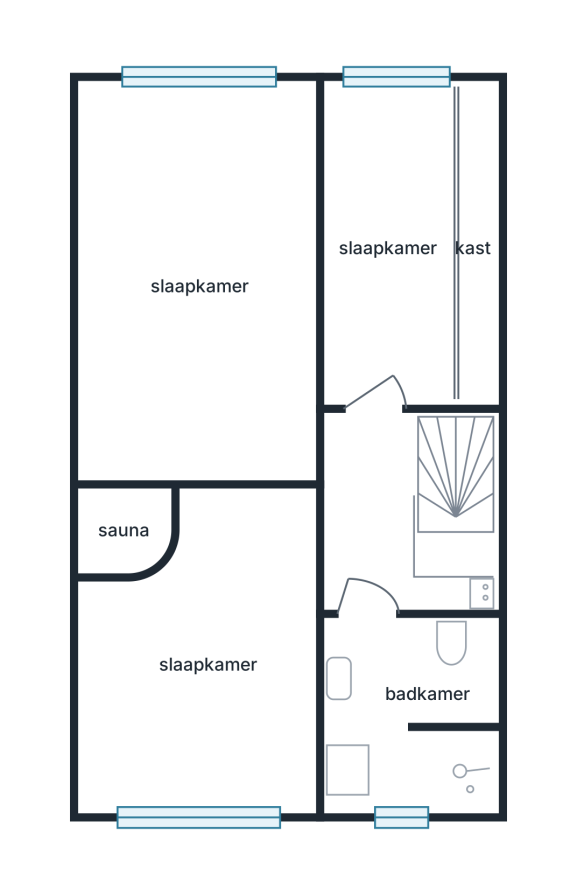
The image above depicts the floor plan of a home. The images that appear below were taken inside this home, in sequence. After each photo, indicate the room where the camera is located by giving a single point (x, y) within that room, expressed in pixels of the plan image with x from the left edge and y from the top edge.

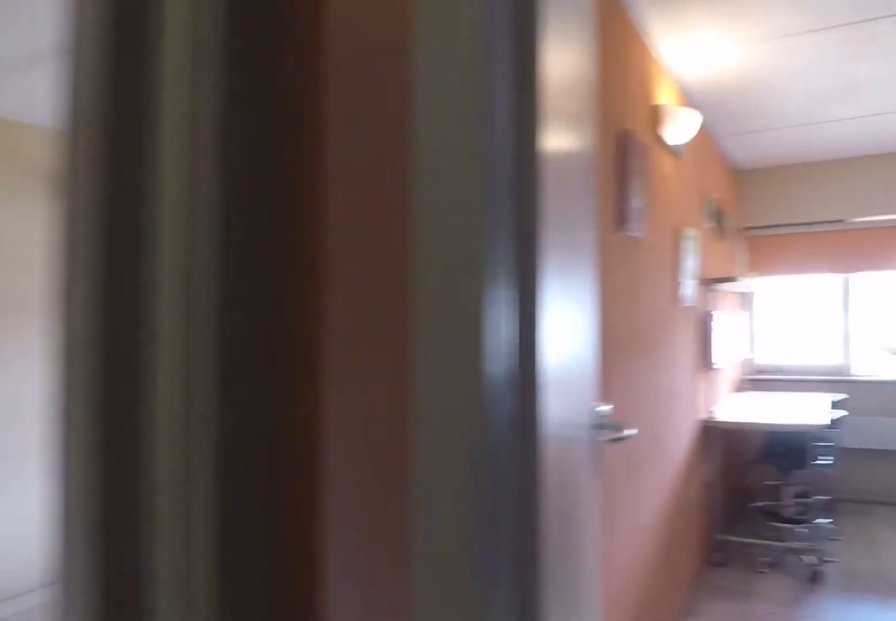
(379, 519)
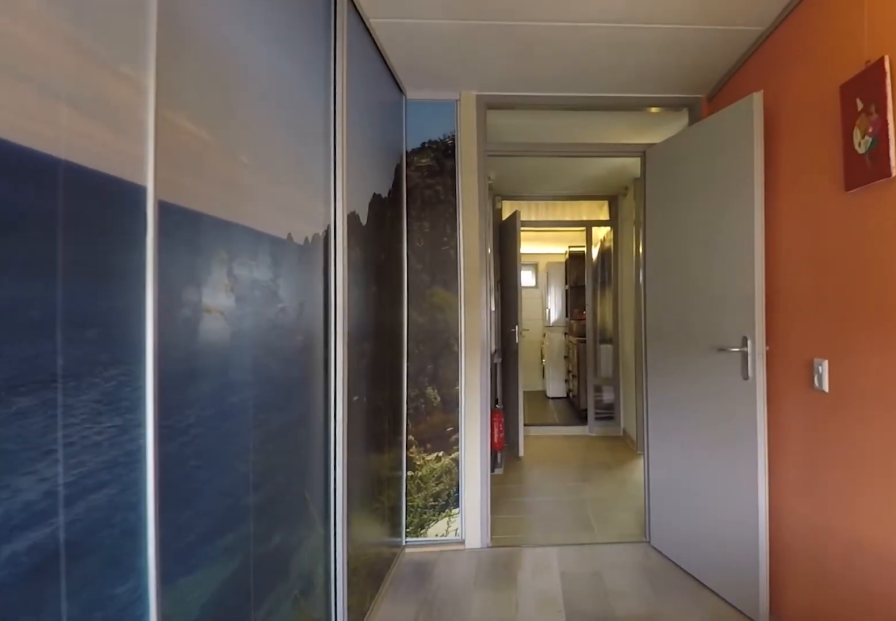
(387, 245)
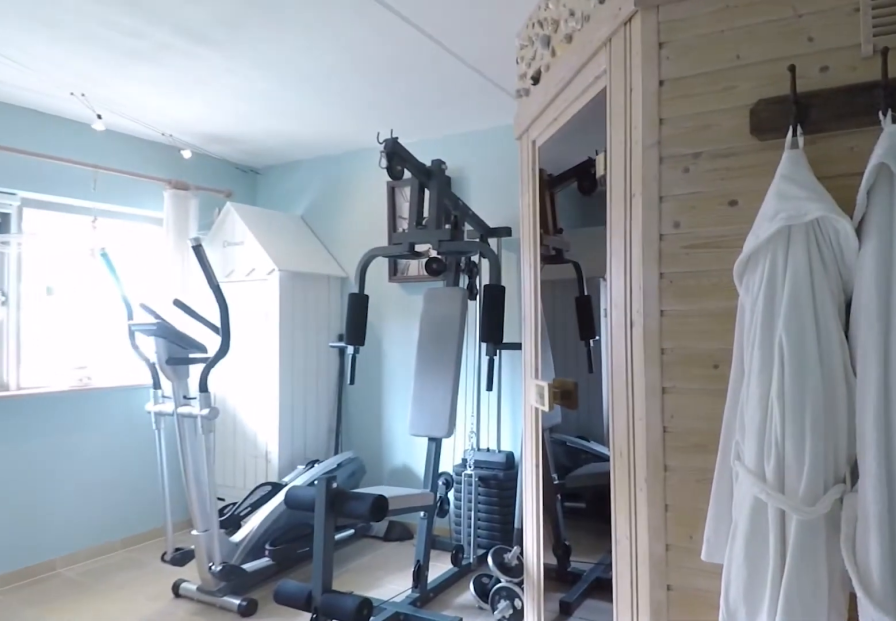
(208, 662)
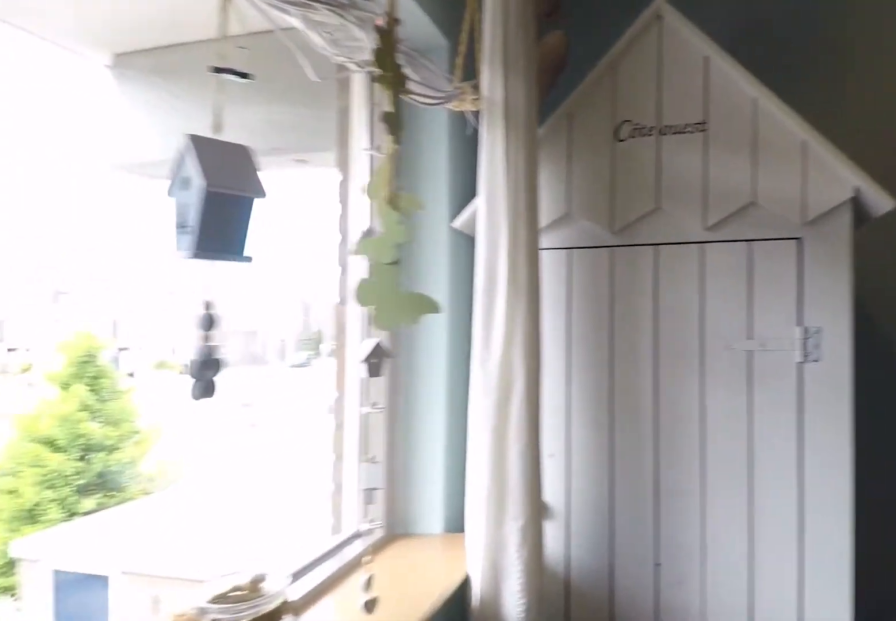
(208, 662)
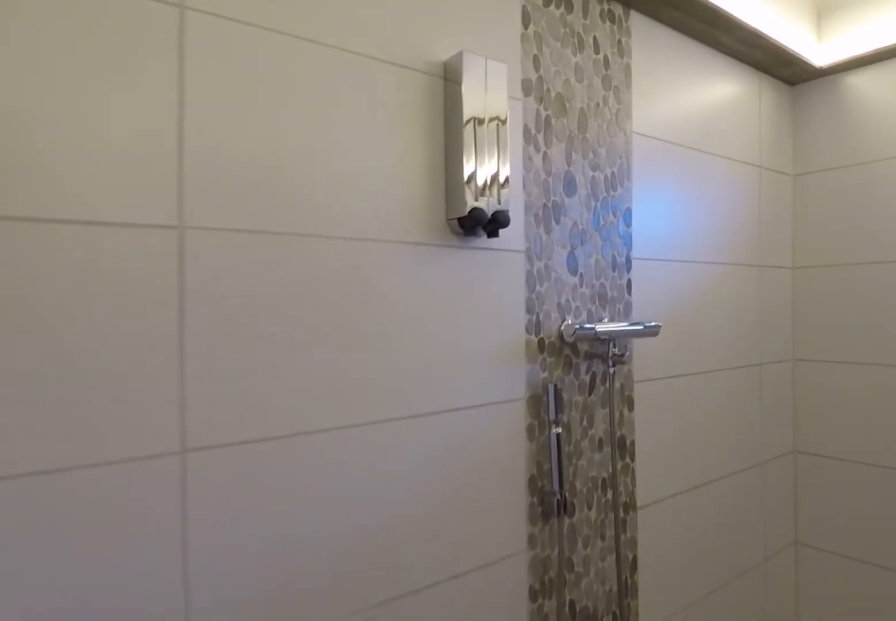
(407, 712)
